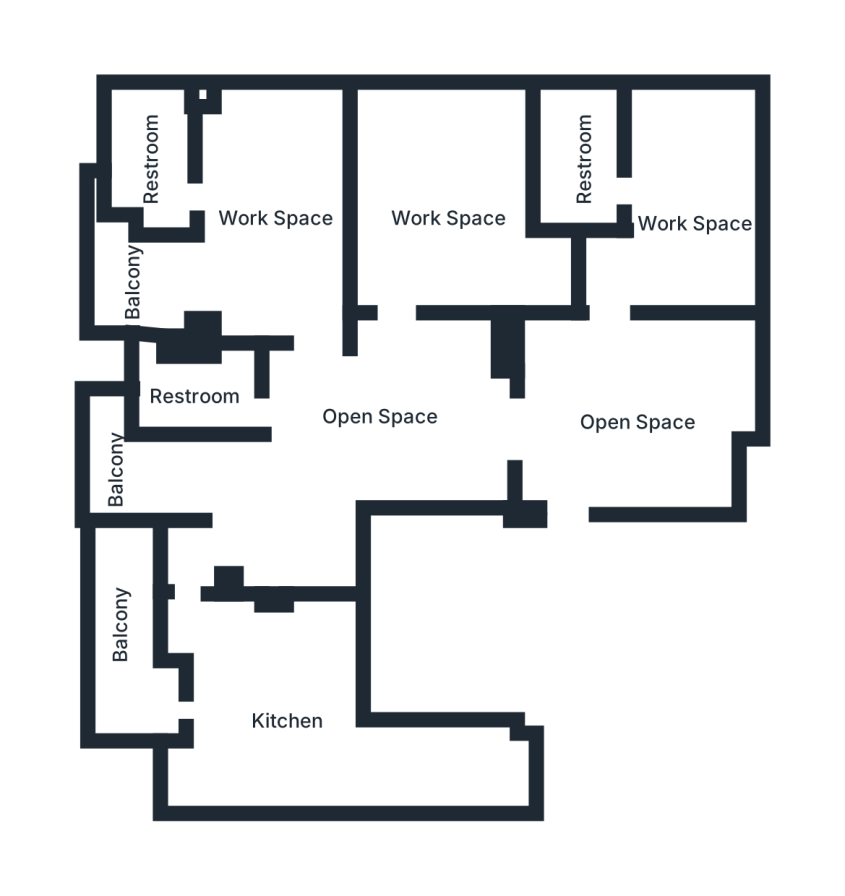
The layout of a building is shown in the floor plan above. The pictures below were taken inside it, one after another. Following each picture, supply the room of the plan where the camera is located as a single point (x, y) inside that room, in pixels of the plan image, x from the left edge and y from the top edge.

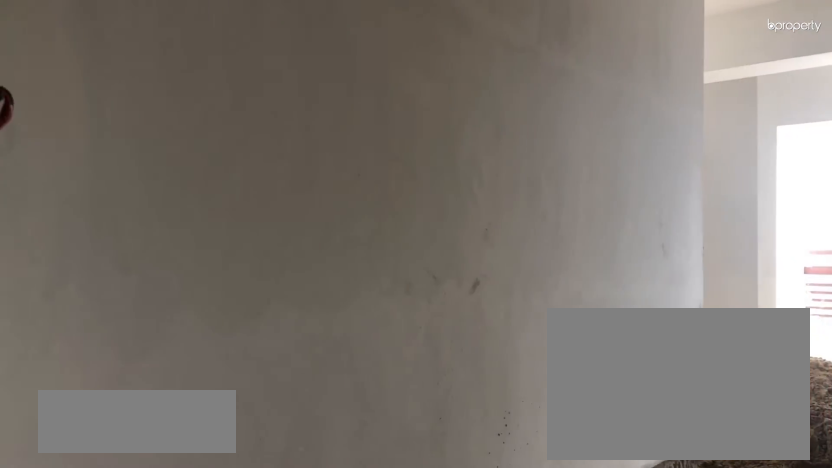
(390, 426)
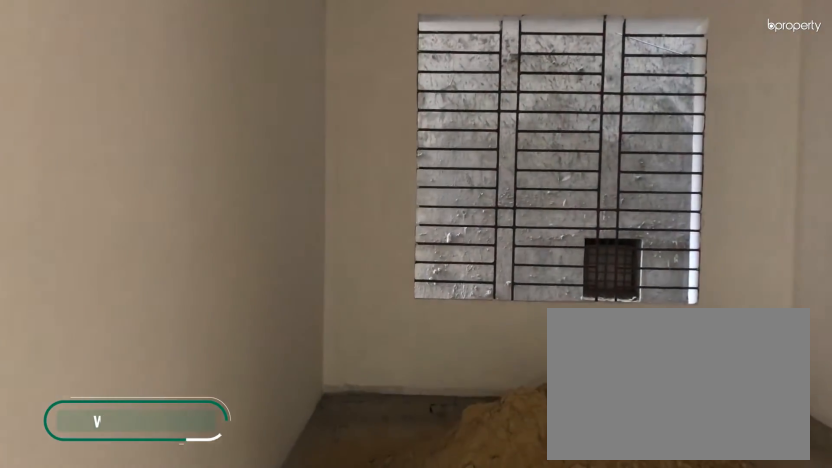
(467, 227)
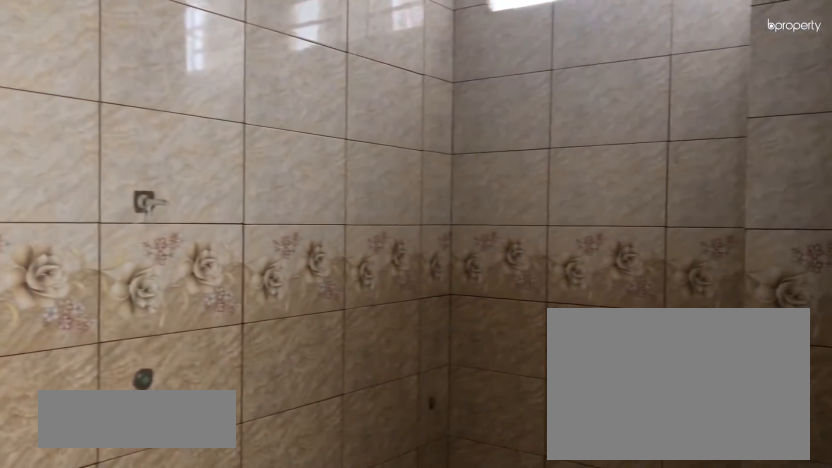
(151, 160)
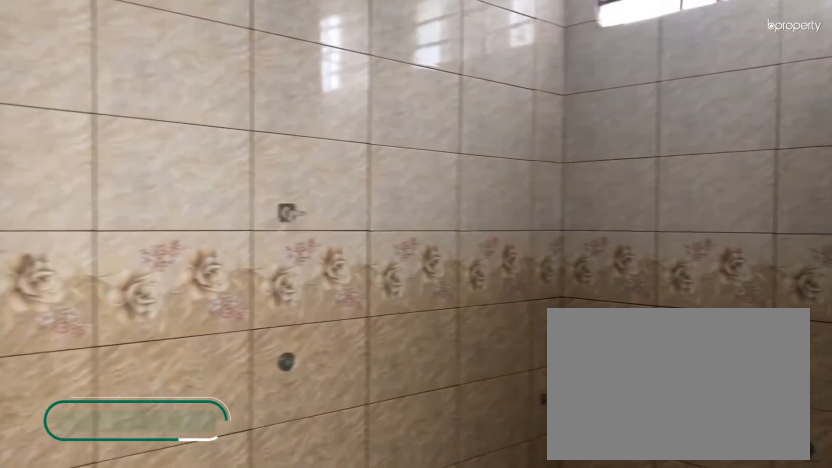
(151, 160)
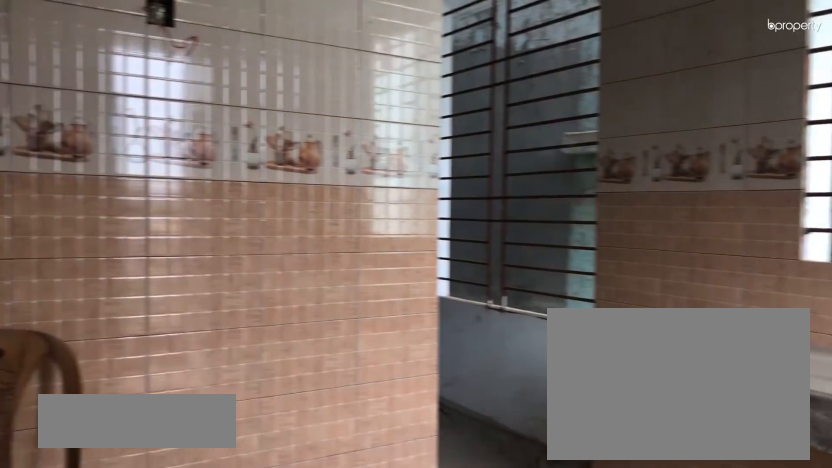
(293, 724)
